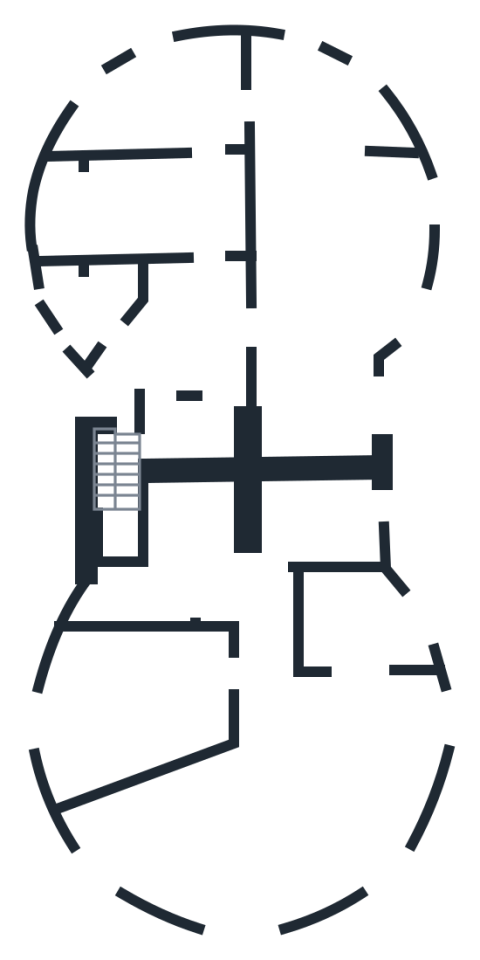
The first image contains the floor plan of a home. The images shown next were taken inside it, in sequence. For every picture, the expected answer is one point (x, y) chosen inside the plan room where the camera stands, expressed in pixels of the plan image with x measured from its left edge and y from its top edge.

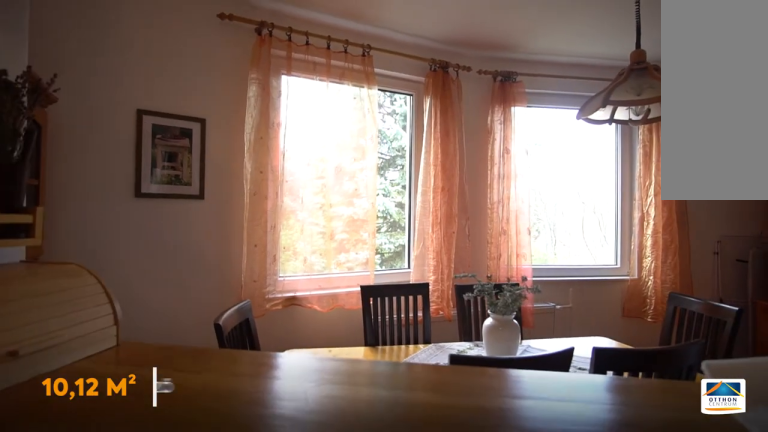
(175, 92)
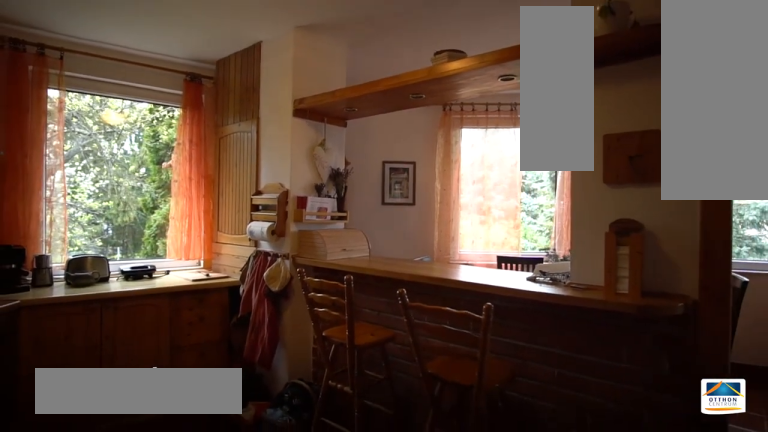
(155, 209)
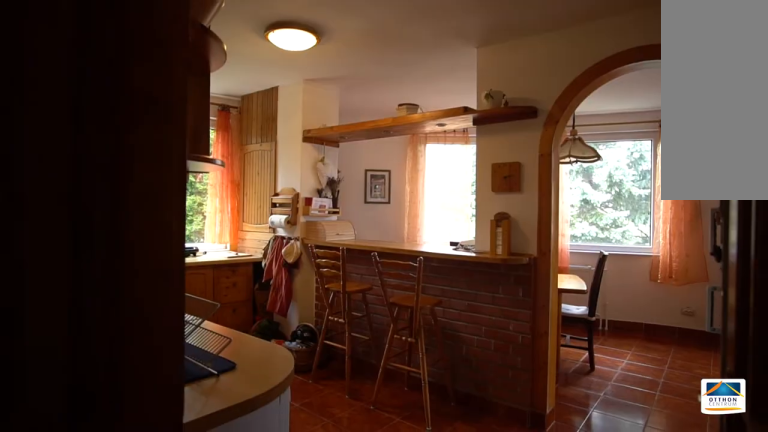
(154, 208)
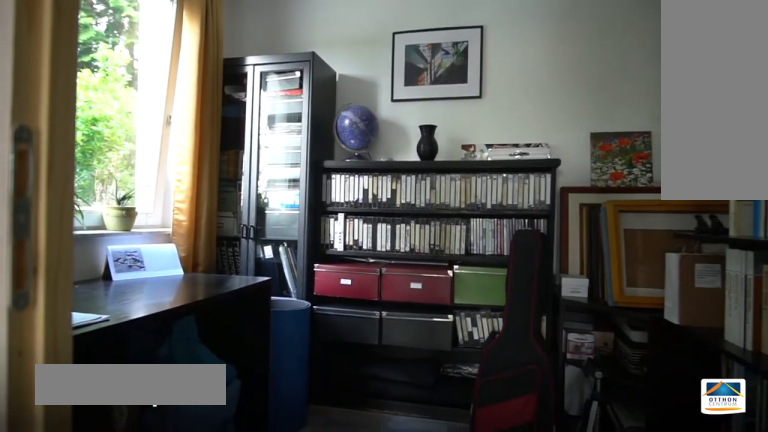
(318, 425)
